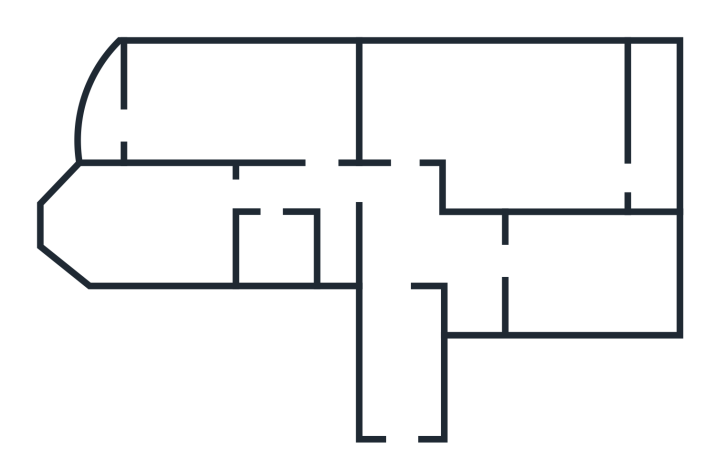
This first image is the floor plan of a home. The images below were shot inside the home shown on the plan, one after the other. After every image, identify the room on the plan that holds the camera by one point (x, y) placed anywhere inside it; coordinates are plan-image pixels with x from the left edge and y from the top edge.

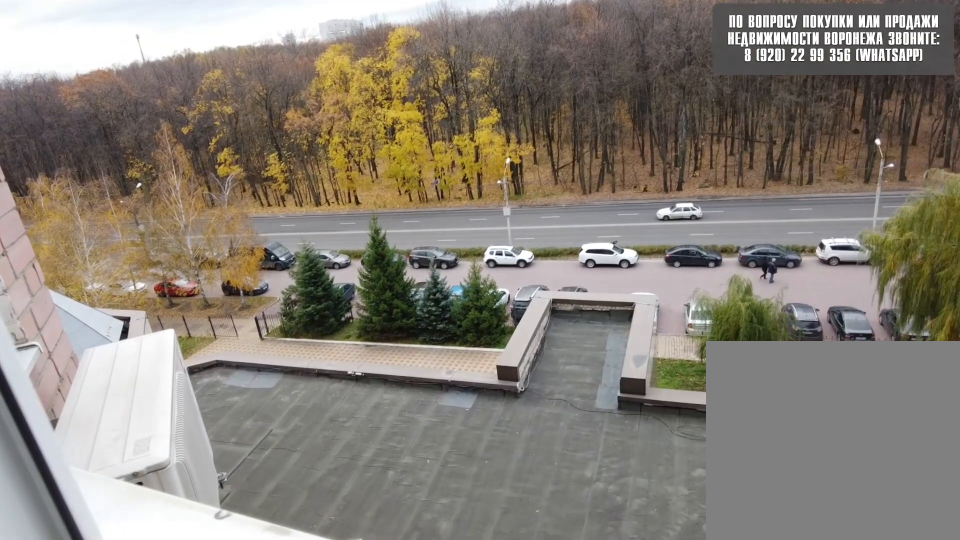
(109, 117)
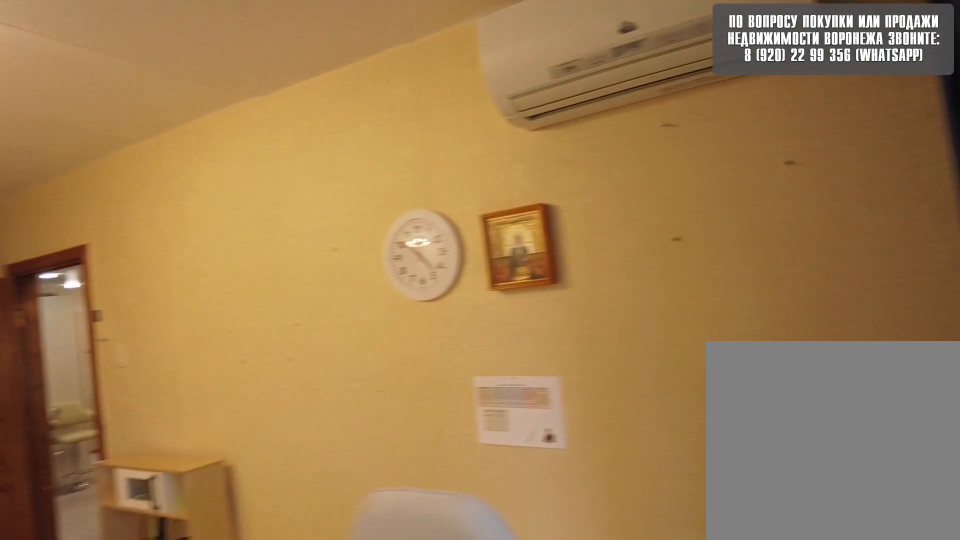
(163, 122)
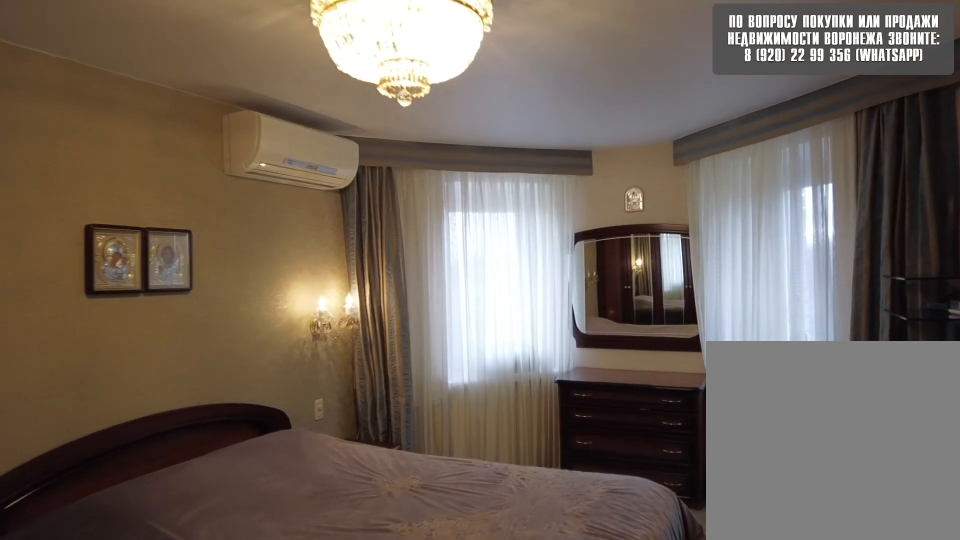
(163, 218)
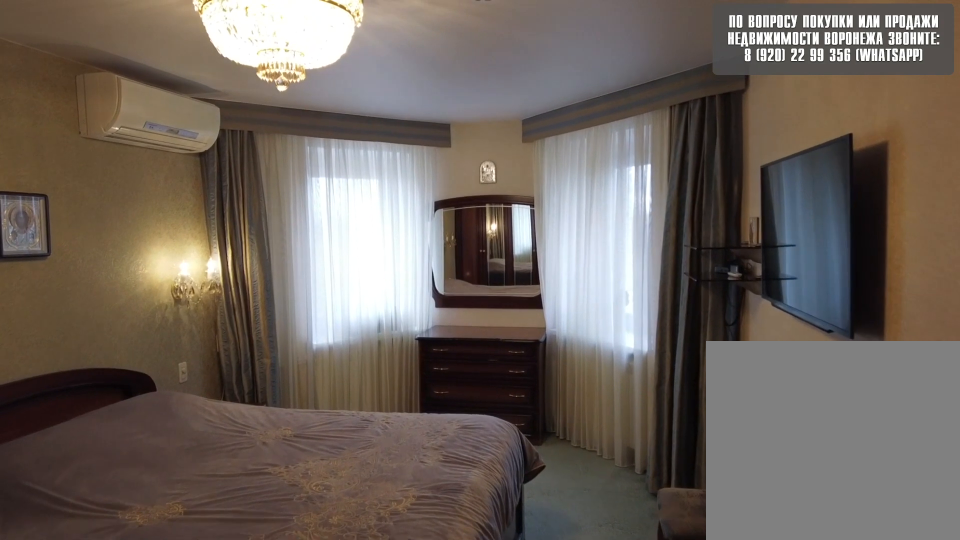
(163, 218)
